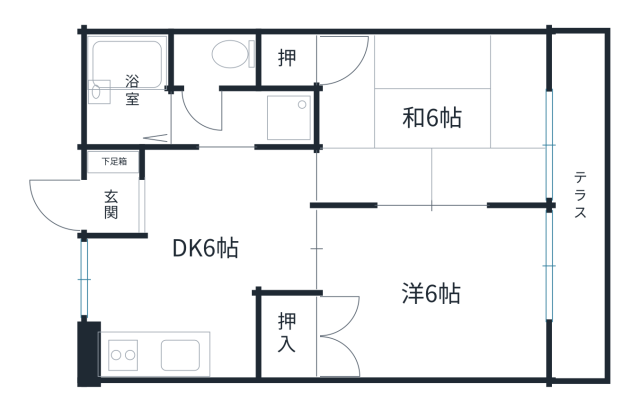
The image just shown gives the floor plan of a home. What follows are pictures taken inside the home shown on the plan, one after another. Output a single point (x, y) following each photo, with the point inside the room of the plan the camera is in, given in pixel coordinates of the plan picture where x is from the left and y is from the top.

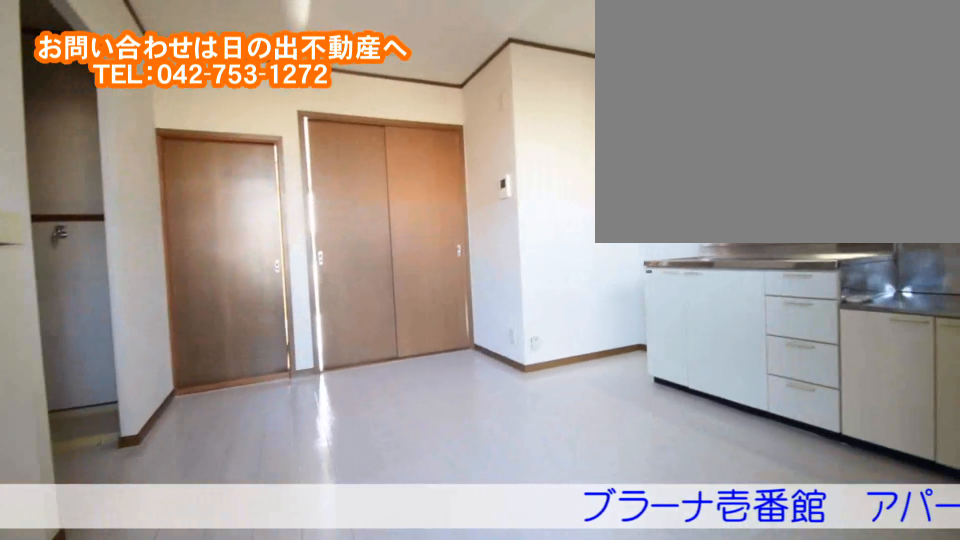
(139, 203)
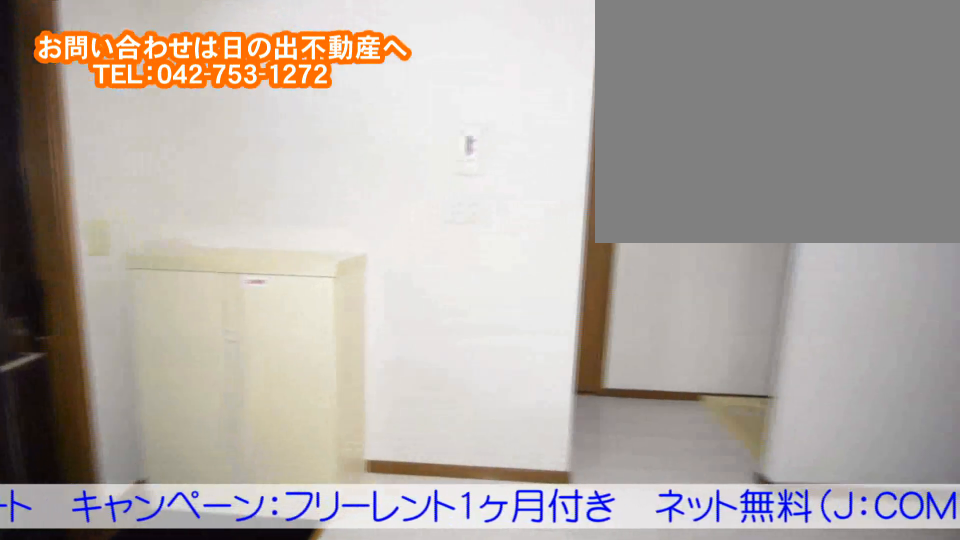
(209, 274)
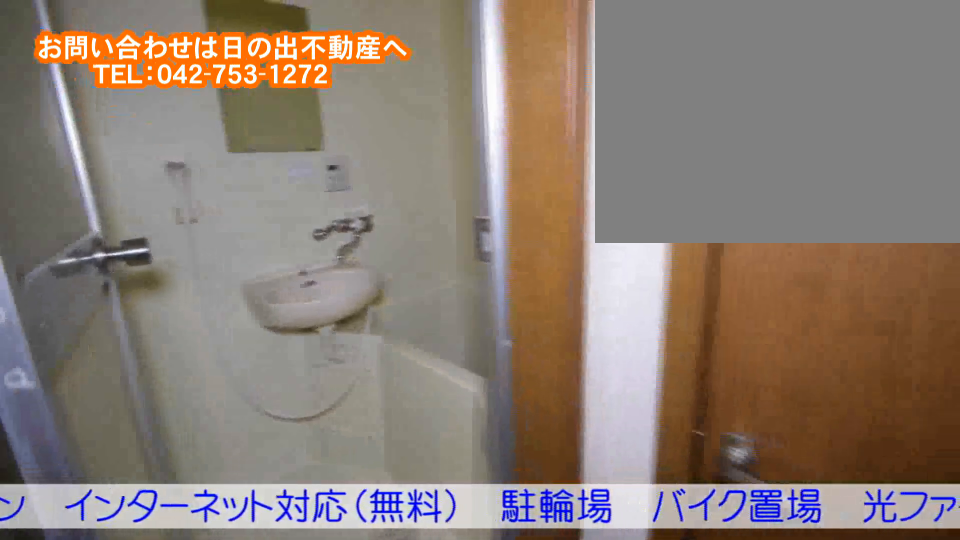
(130, 105)
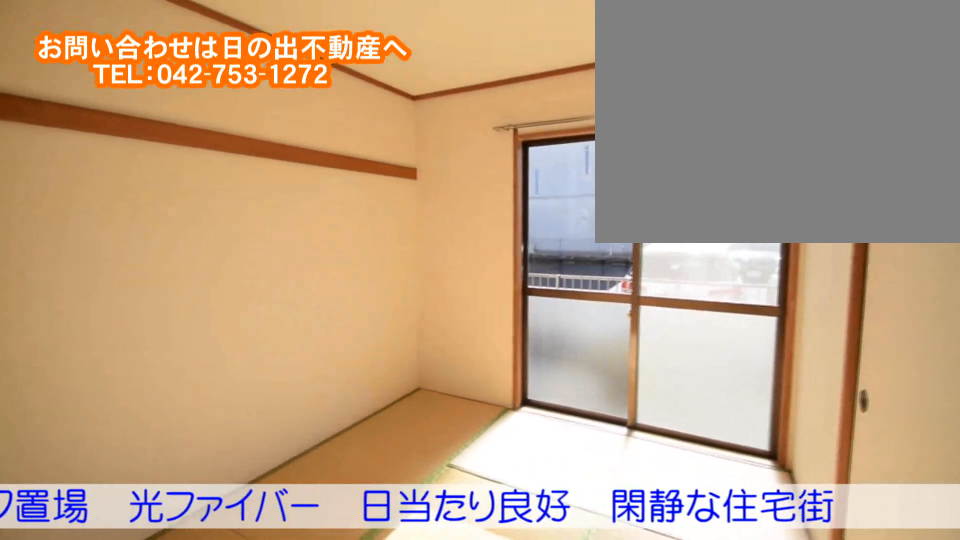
(487, 117)
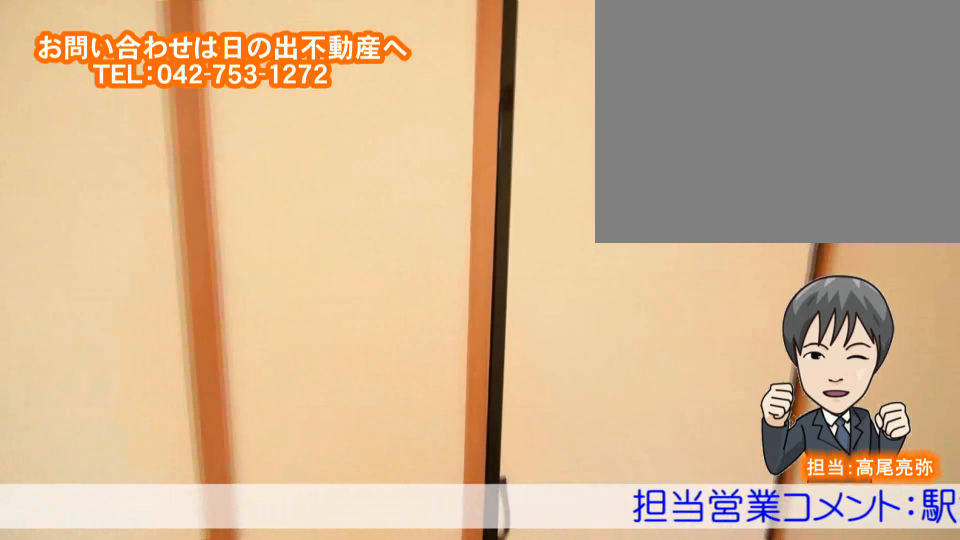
(487, 117)
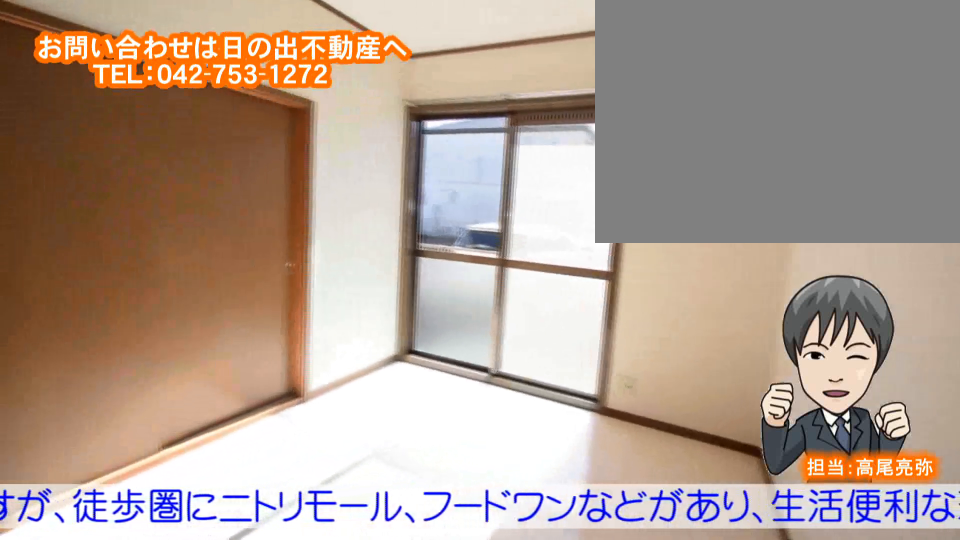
(492, 286)
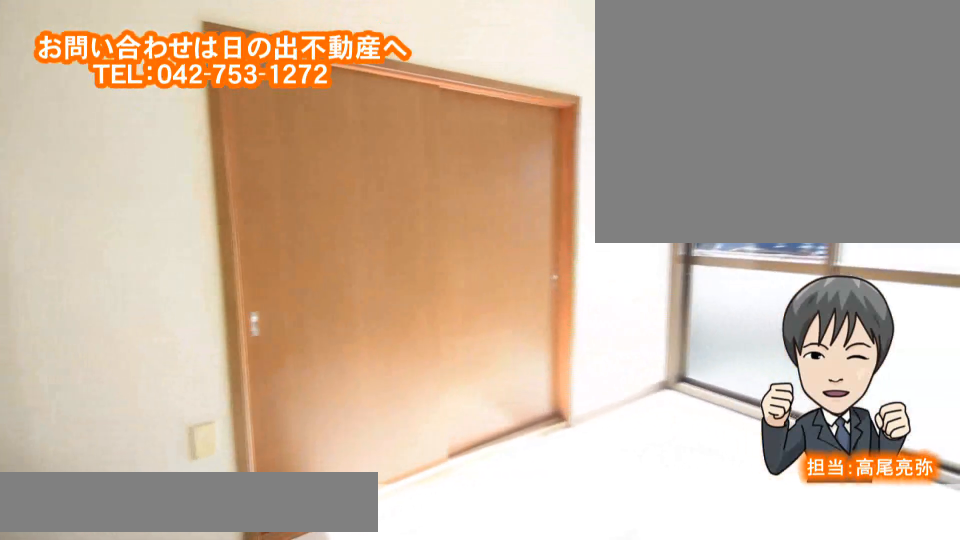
(493, 286)
